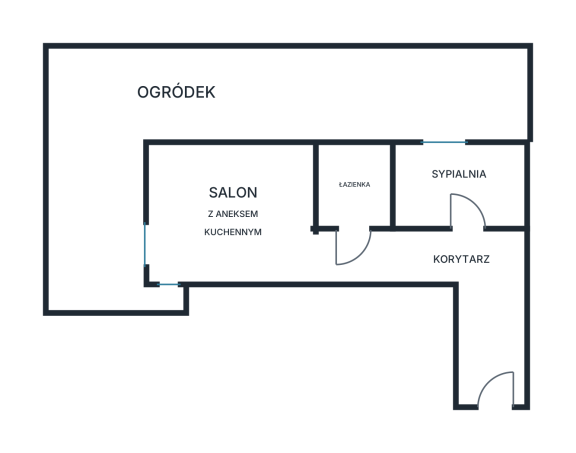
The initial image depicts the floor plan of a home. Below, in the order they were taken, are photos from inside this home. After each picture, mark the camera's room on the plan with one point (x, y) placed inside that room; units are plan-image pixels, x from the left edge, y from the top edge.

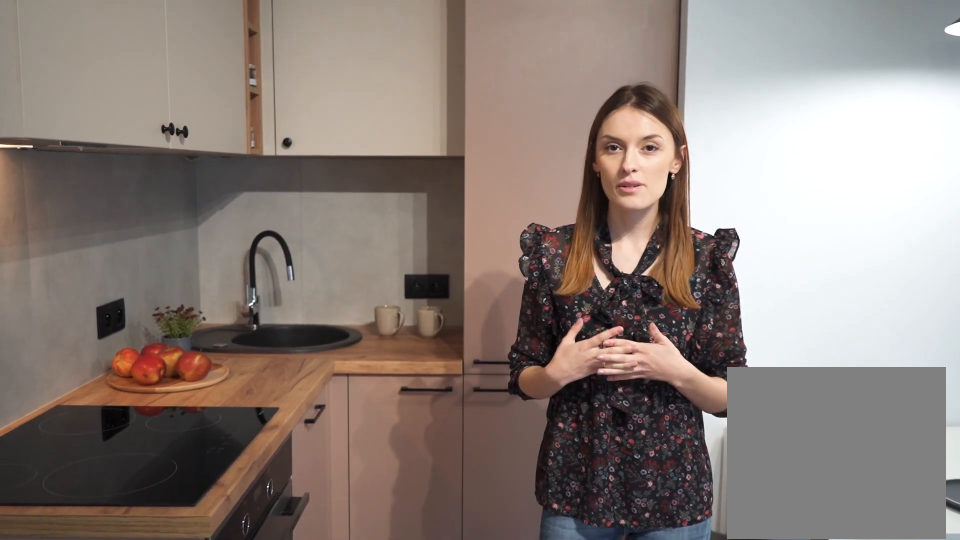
(230, 213)
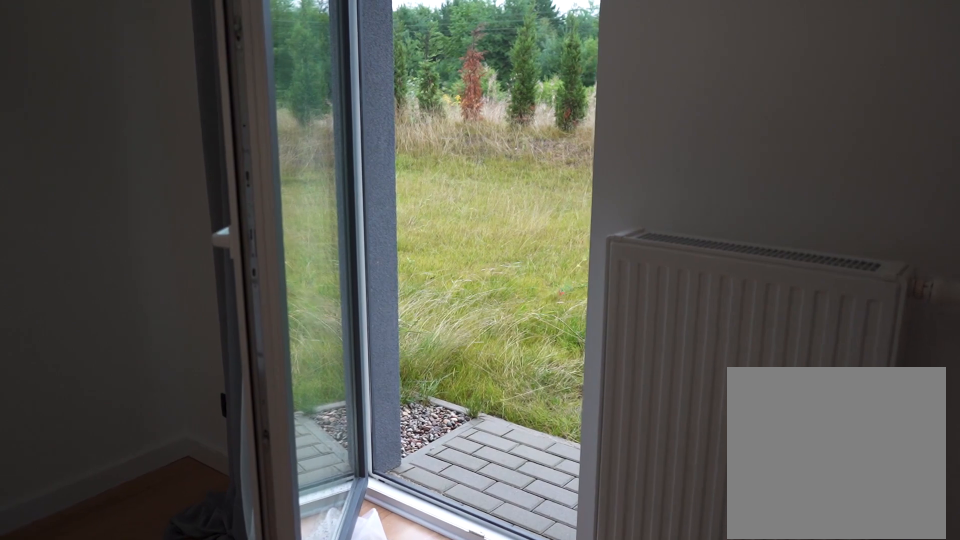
(457, 183)
